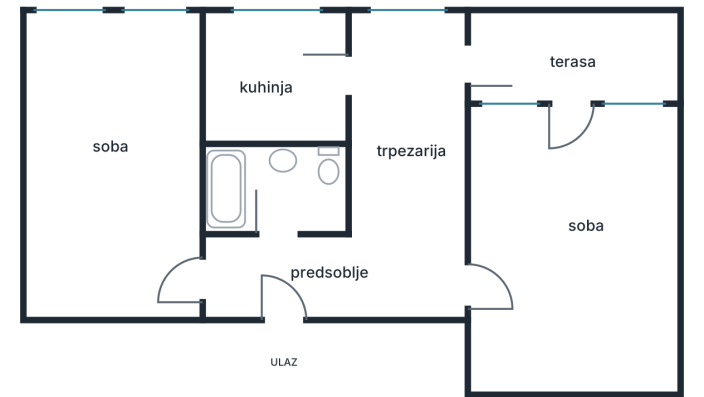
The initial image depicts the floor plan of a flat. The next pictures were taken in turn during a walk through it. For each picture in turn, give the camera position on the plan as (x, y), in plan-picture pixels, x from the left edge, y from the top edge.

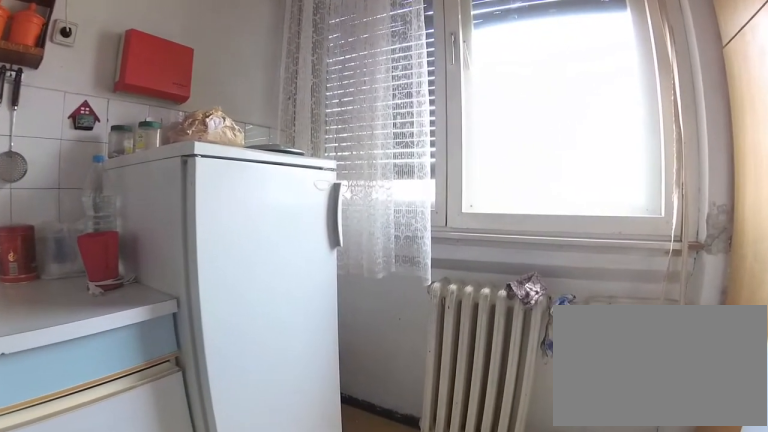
(259, 101)
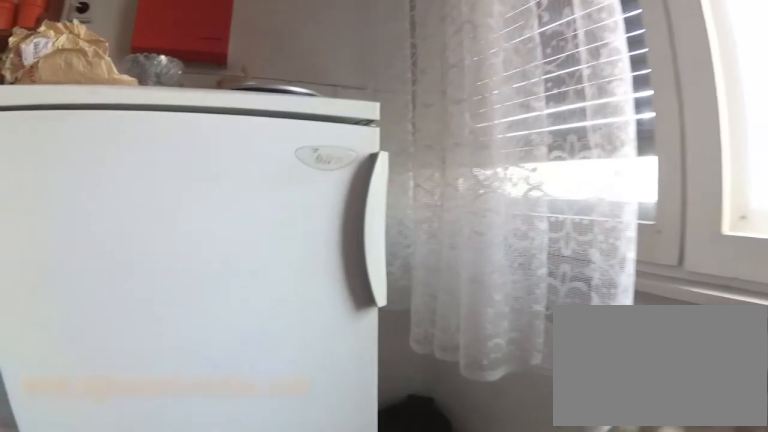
(266, 71)
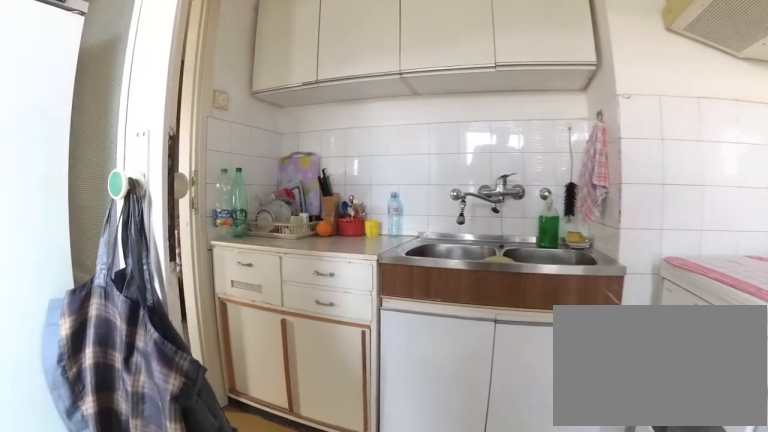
(262, 65)
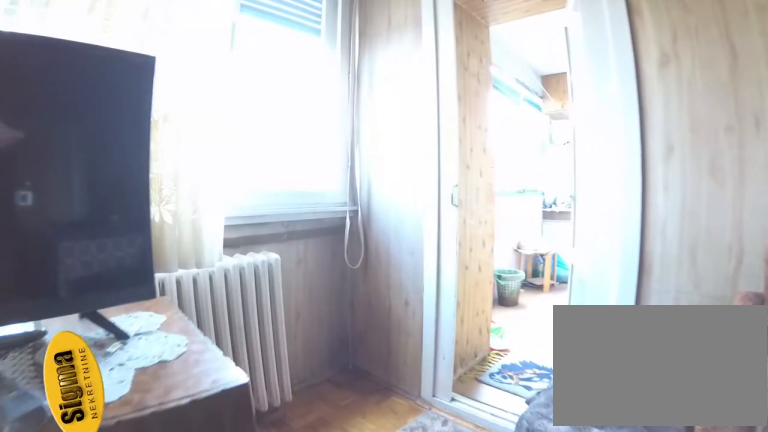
(368, 89)
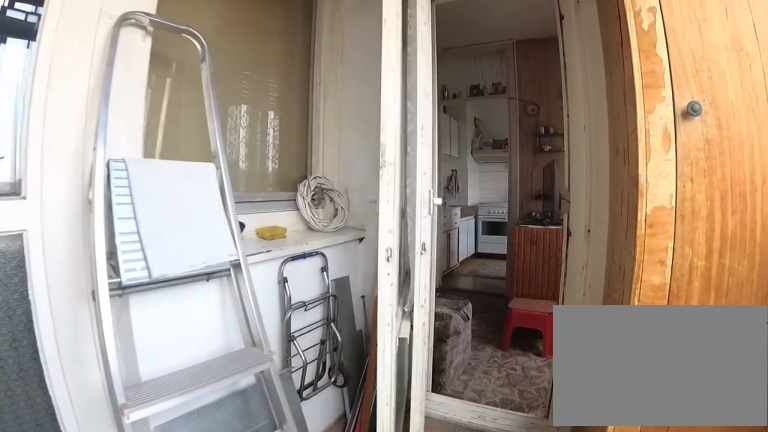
(564, 71)
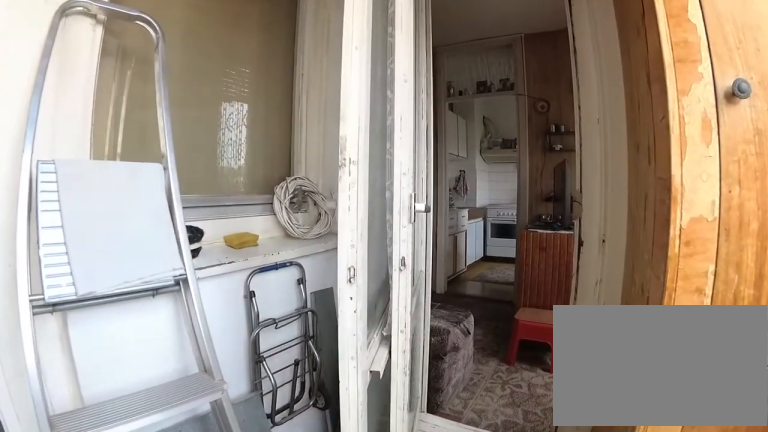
(555, 71)
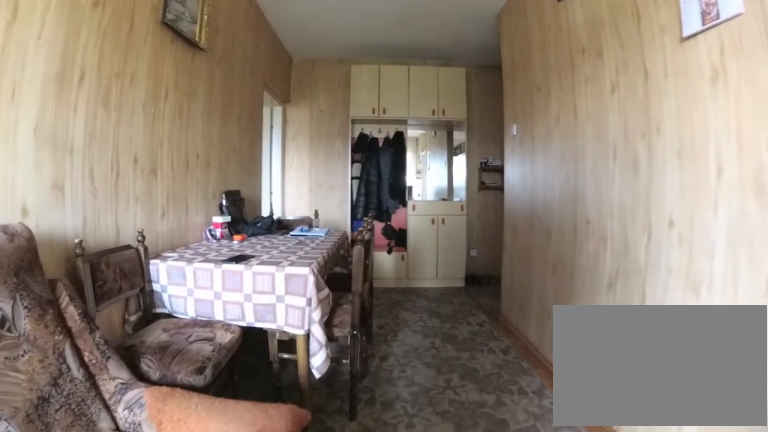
(416, 93)
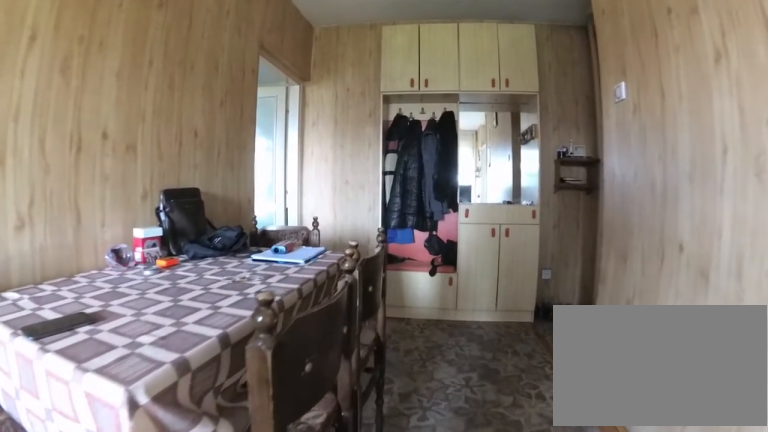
(409, 134)
